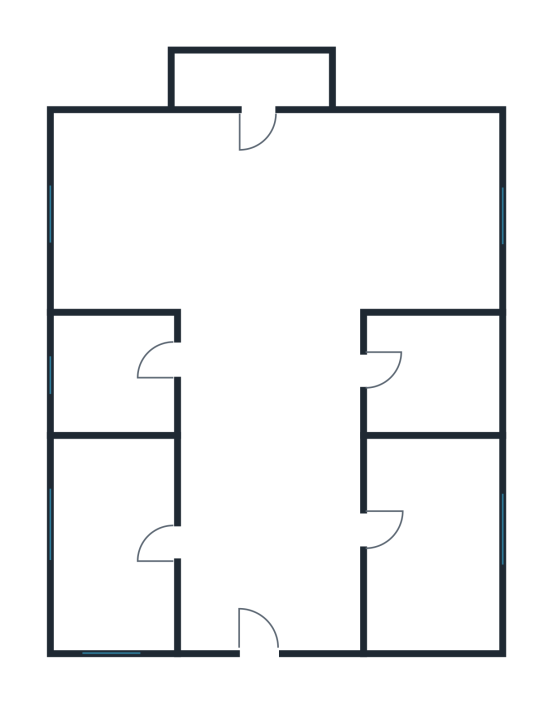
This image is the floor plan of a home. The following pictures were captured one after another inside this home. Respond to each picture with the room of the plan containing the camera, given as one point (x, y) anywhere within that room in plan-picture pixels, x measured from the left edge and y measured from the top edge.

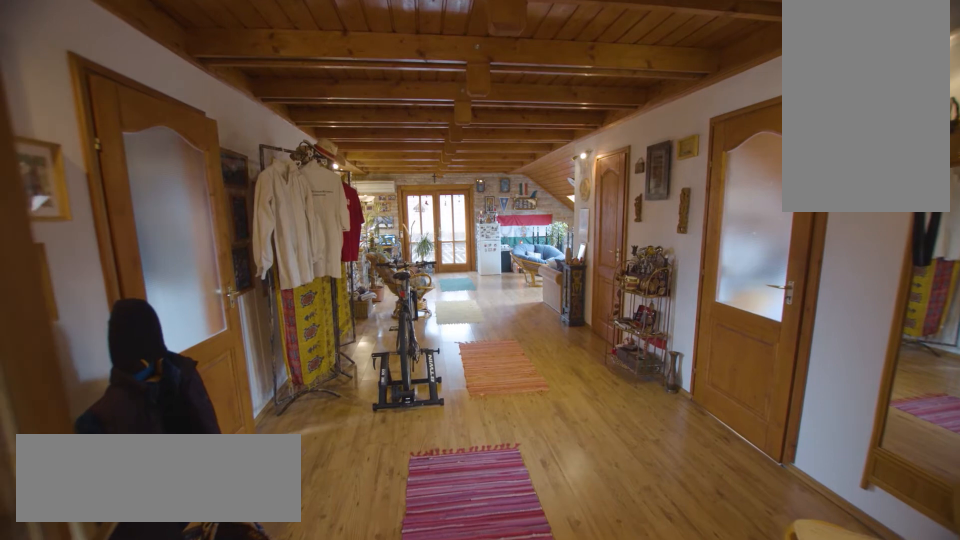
(268, 583)
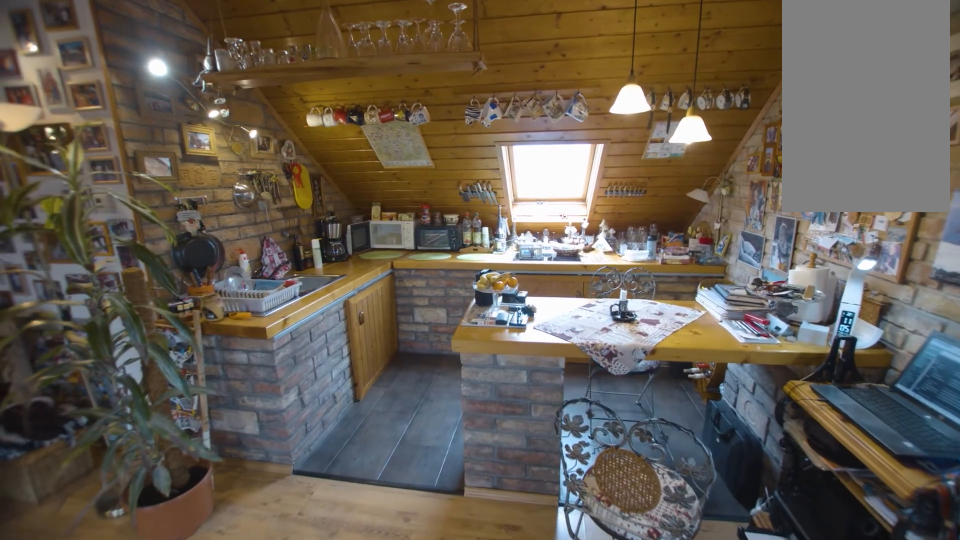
(124, 209)
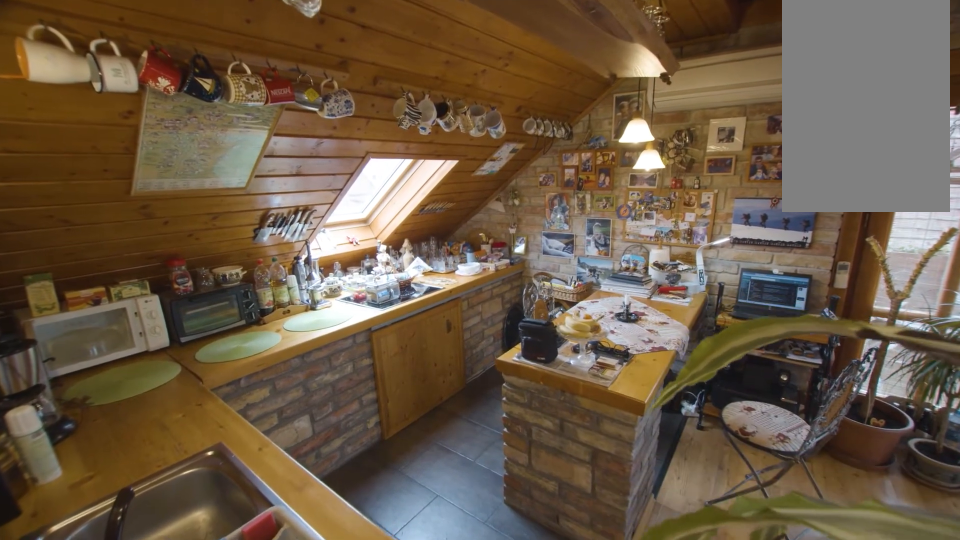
(123, 208)
